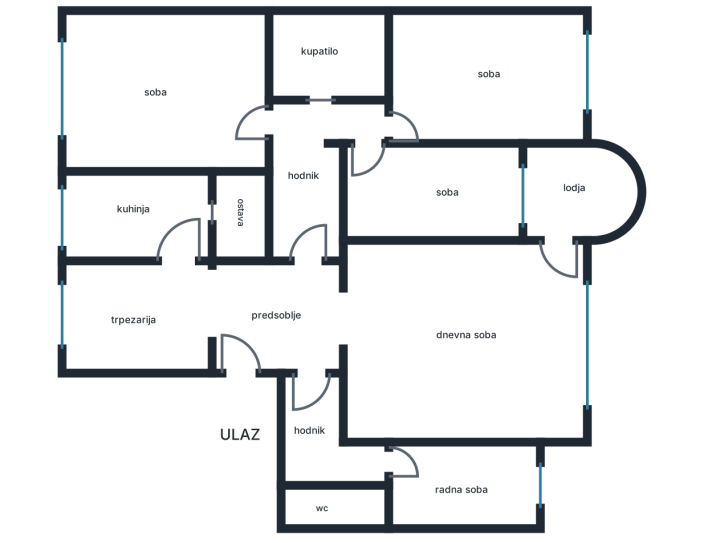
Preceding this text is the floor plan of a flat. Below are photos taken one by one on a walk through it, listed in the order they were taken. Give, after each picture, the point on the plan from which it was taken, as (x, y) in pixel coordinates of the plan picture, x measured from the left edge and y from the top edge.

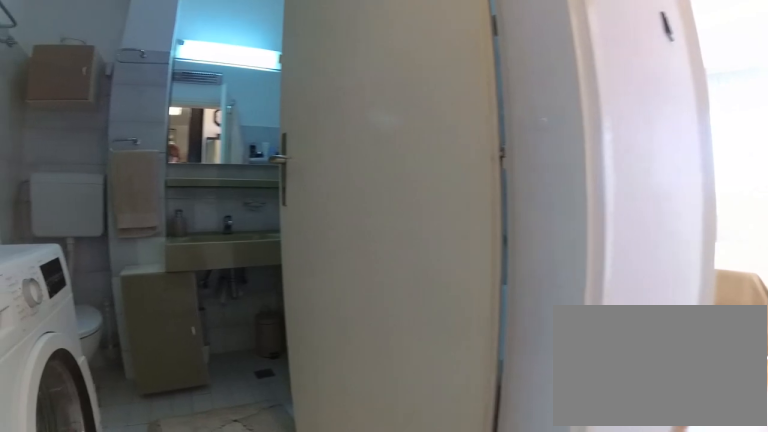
(297, 135)
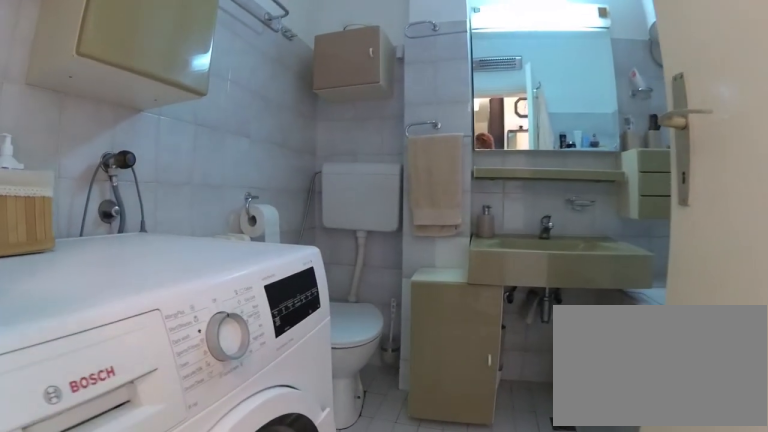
(322, 127)
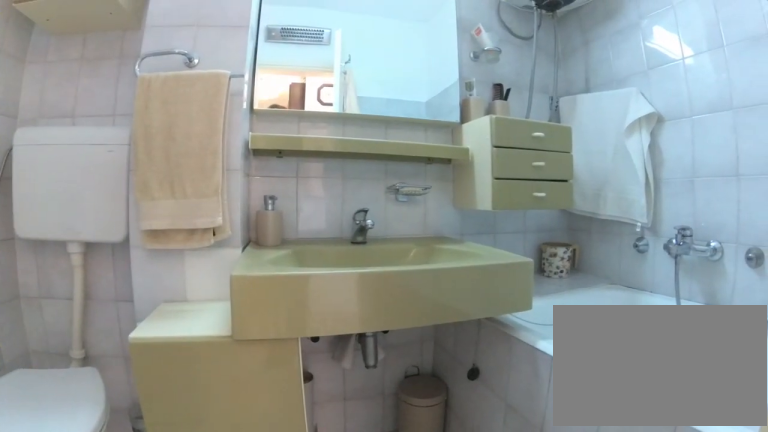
(321, 108)
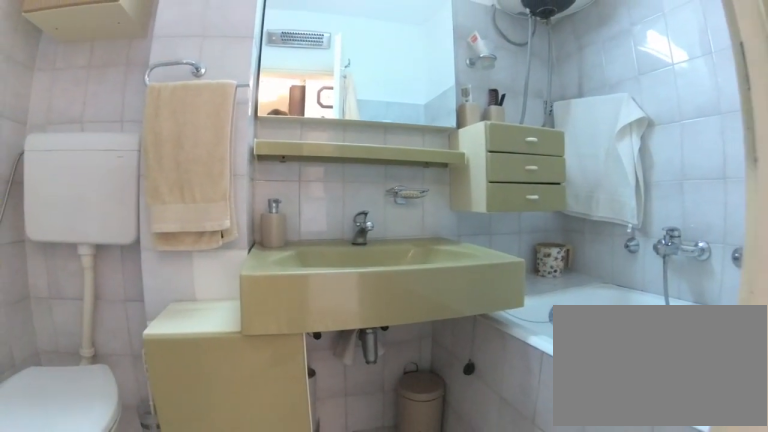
(319, 112)
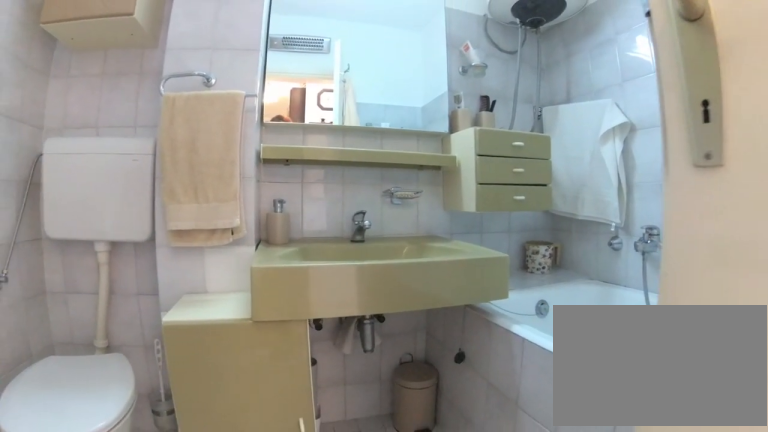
(319, 115)
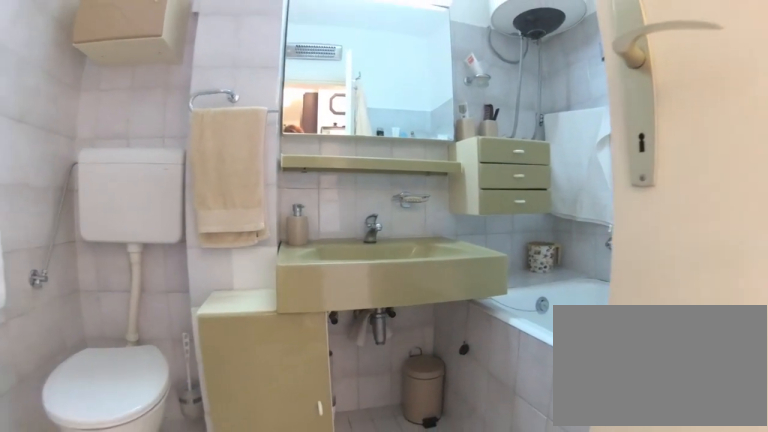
(319, 120)
